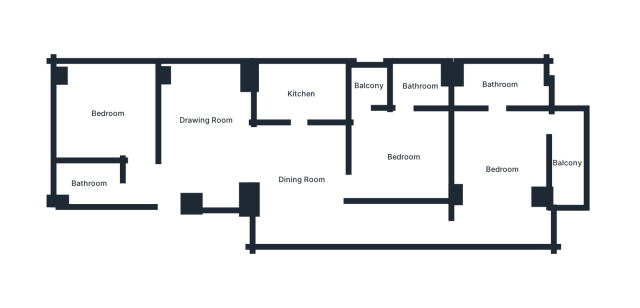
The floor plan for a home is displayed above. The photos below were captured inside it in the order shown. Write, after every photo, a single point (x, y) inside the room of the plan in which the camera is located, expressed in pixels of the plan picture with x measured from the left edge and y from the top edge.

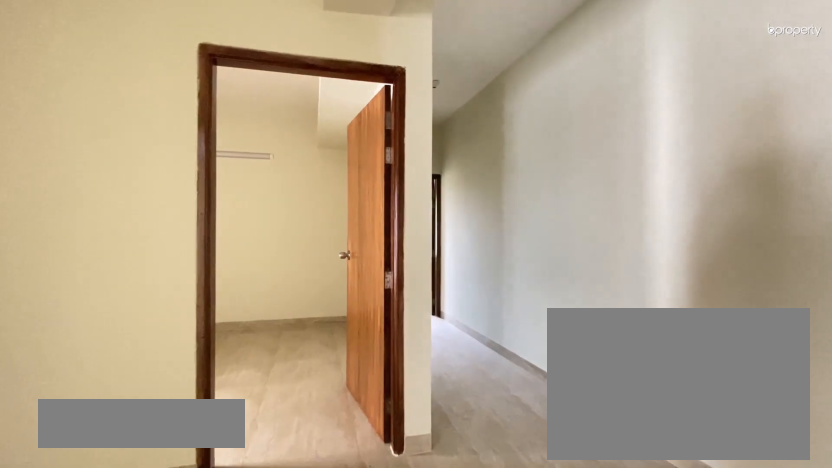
(301, 180)
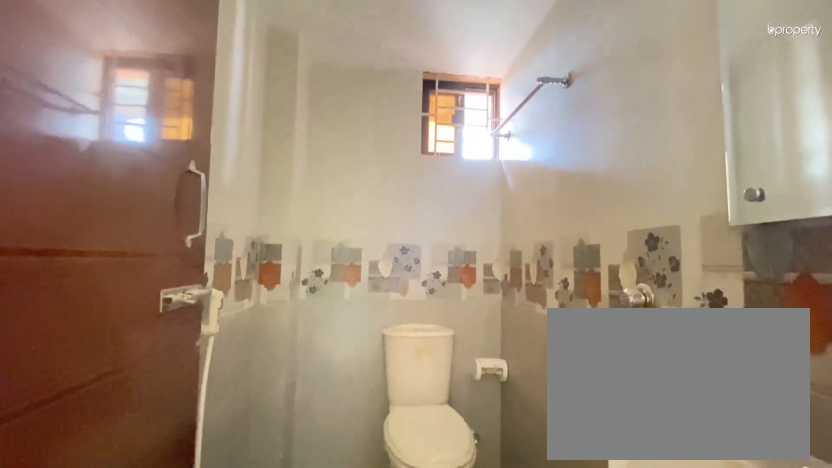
(87, 184)
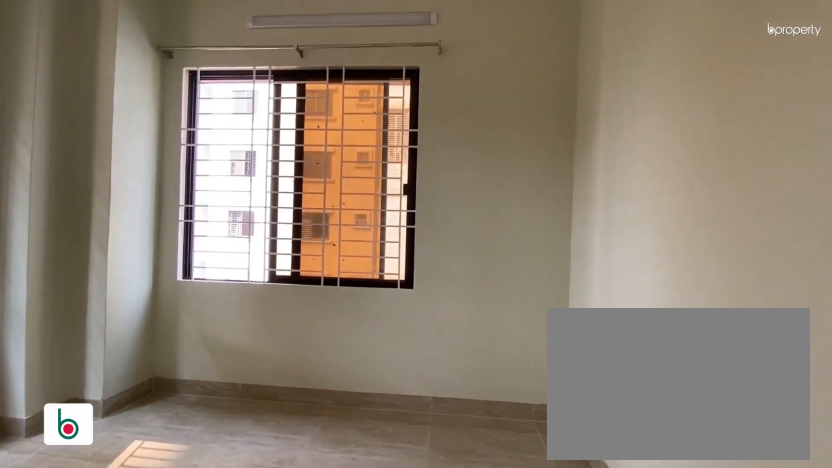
(112, 118)
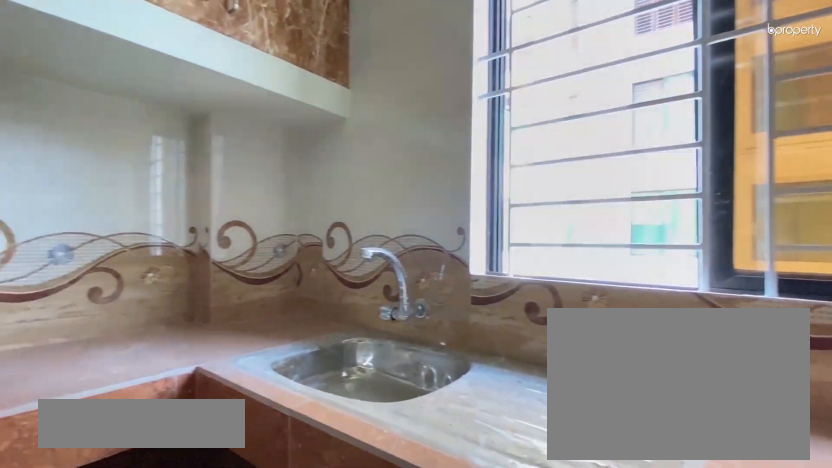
(300, 93)
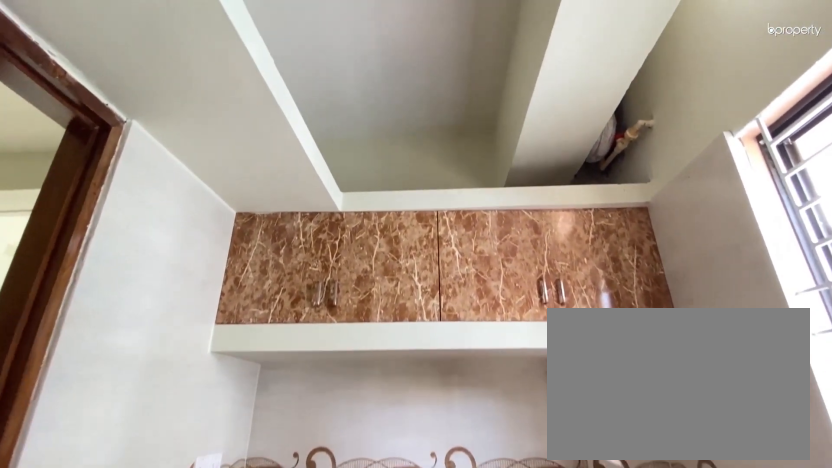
(300, 93)
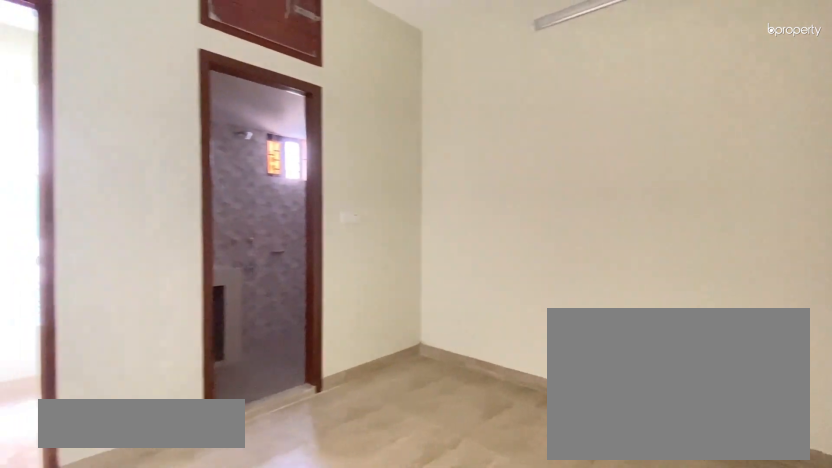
(403, 157)
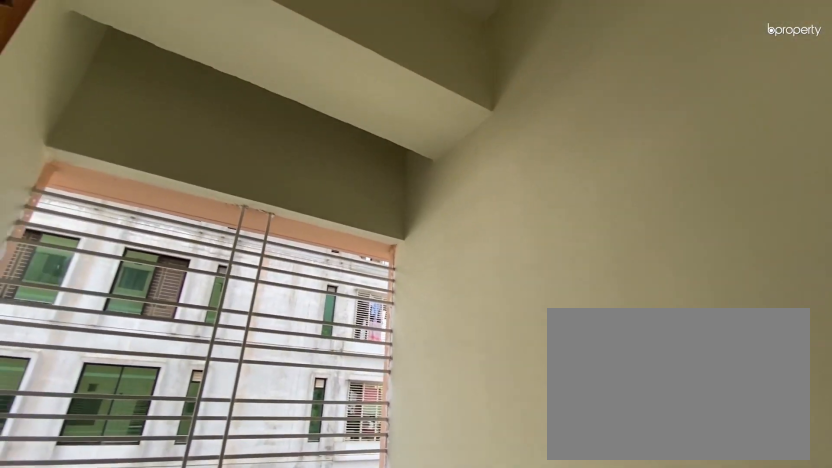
(367, 85)
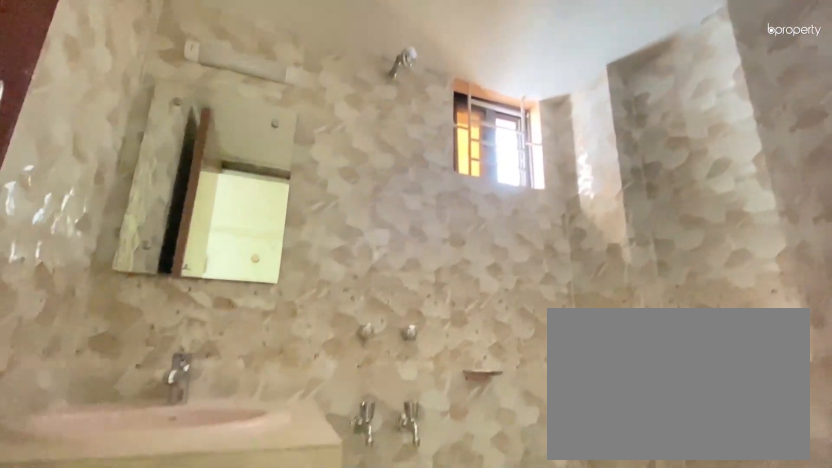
(419, 86)
